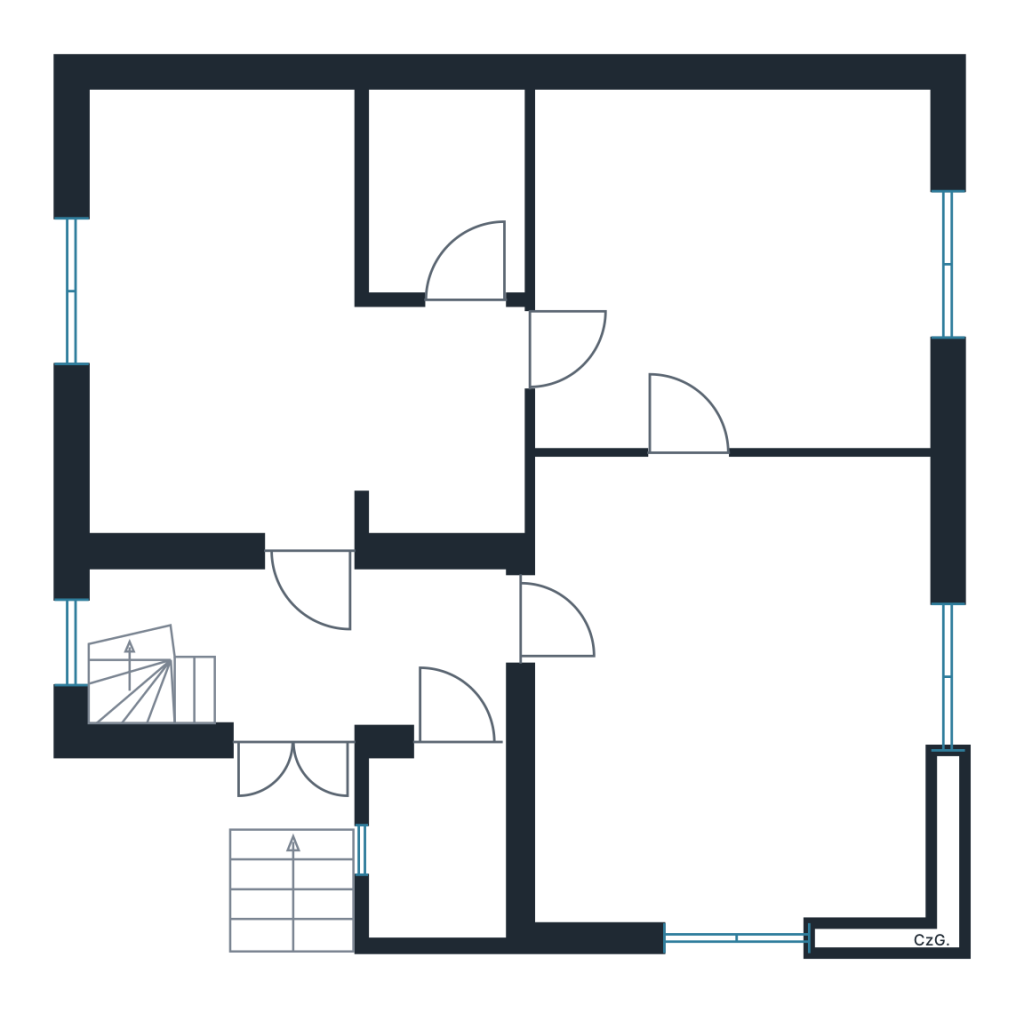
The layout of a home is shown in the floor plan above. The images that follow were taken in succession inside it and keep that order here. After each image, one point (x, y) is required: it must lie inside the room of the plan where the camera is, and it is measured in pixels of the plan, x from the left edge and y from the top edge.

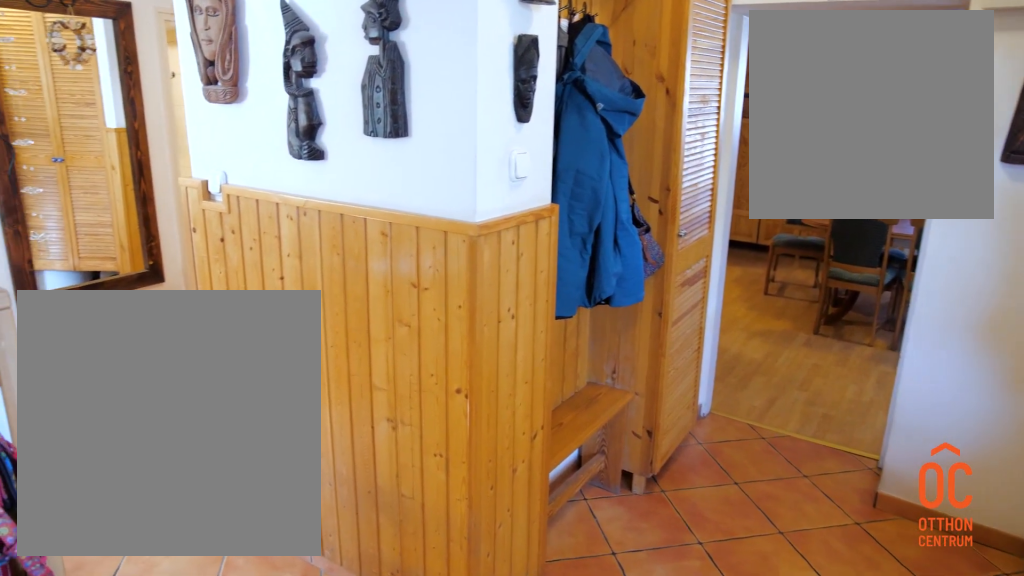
(298, 644)
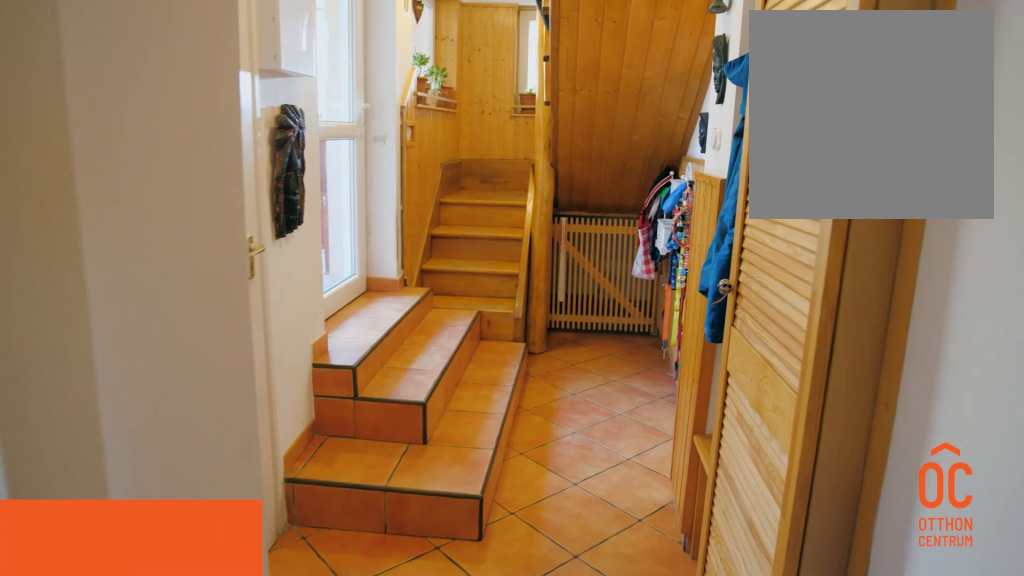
(297, 643)
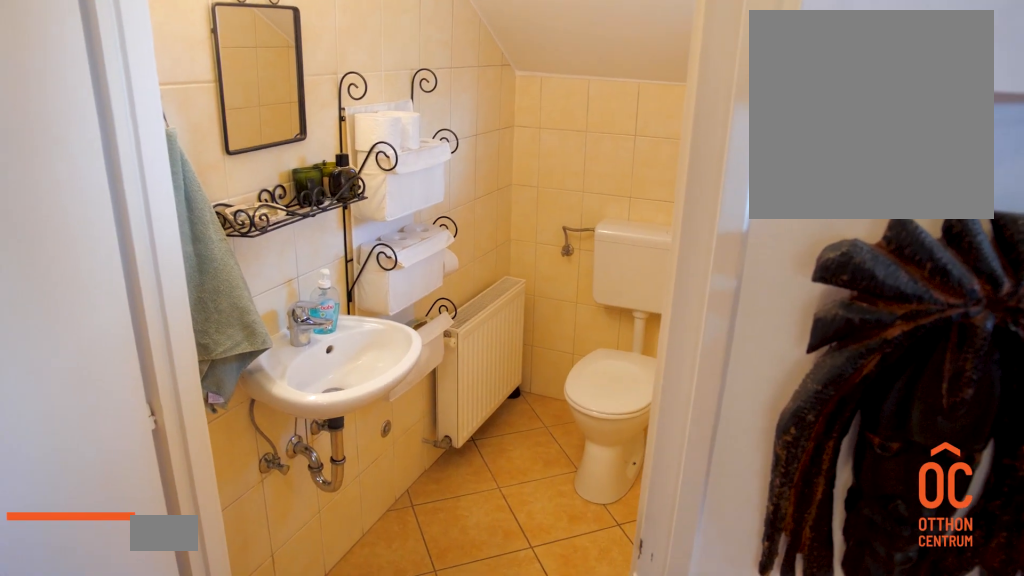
(441, 861)
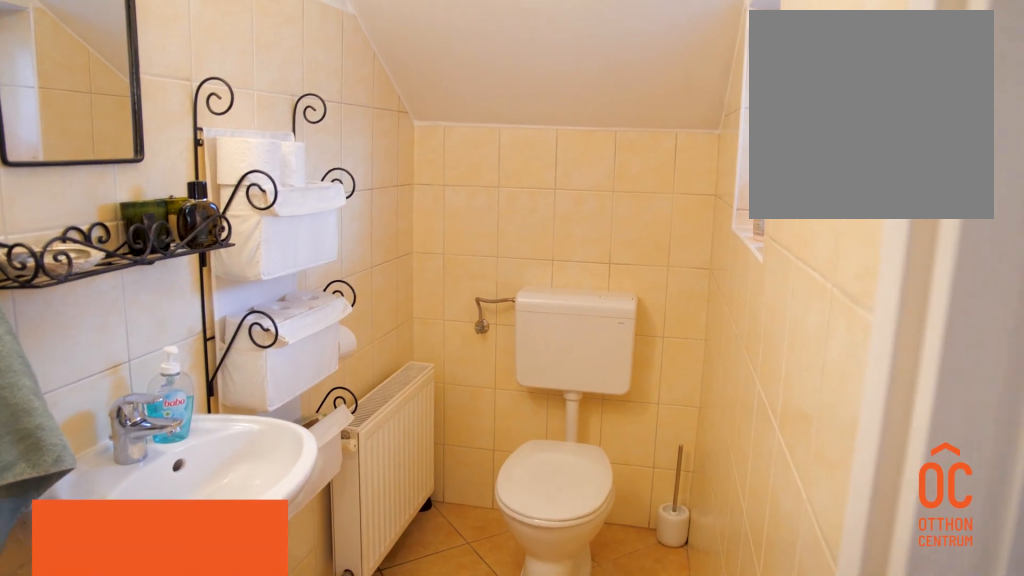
(441, 862)
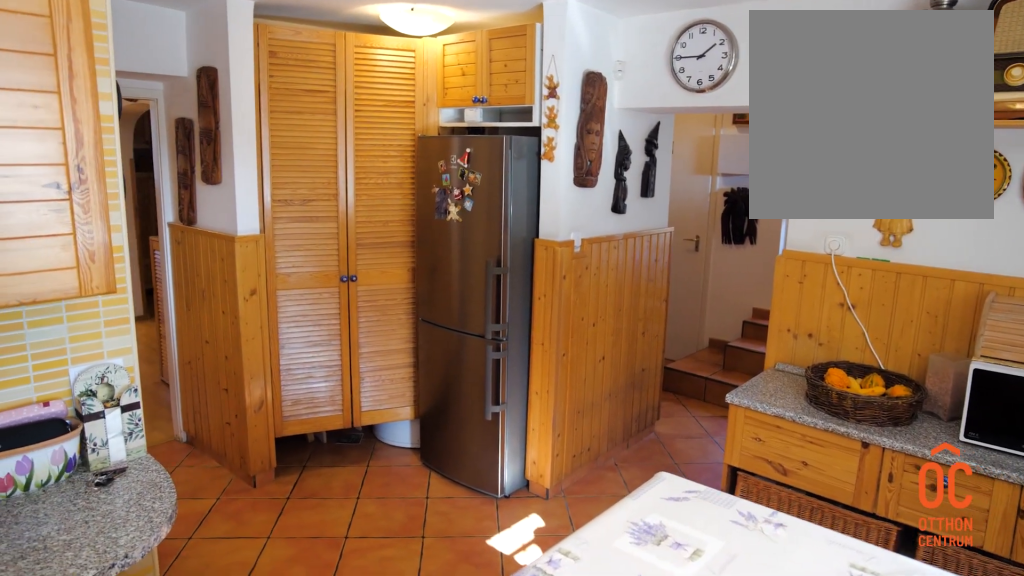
(220, 326)
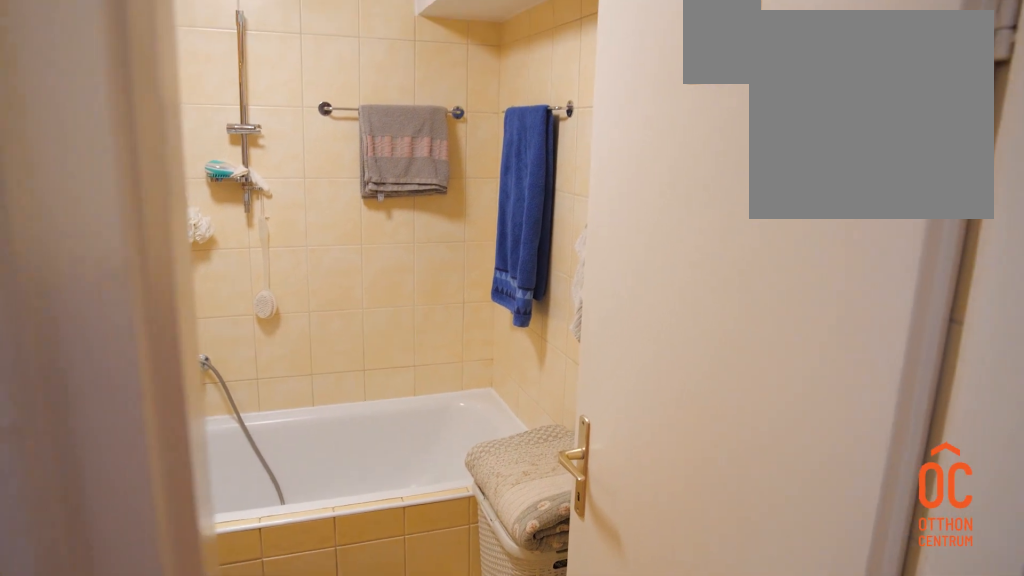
(438, 203)
